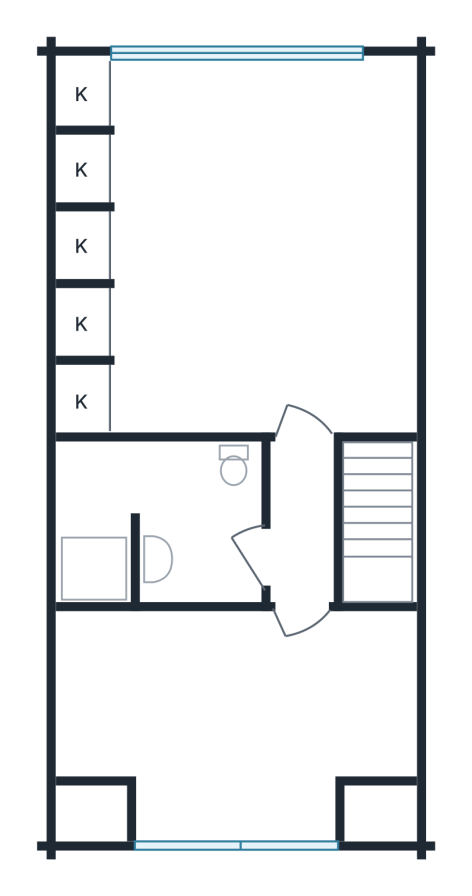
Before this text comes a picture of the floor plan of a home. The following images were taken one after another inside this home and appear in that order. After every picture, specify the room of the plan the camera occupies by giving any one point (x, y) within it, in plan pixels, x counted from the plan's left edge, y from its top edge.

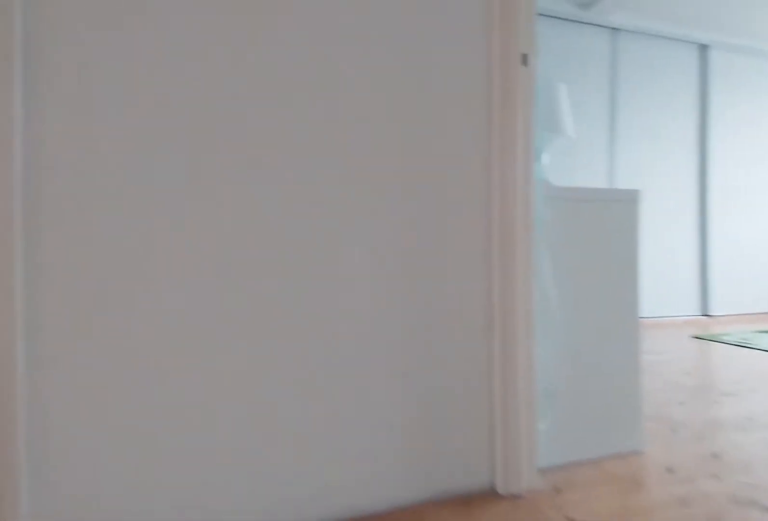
(312, 526)
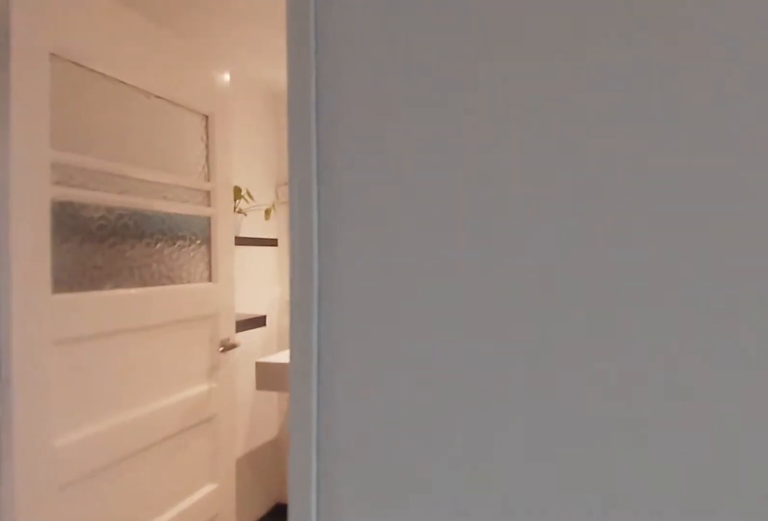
(312, 526)
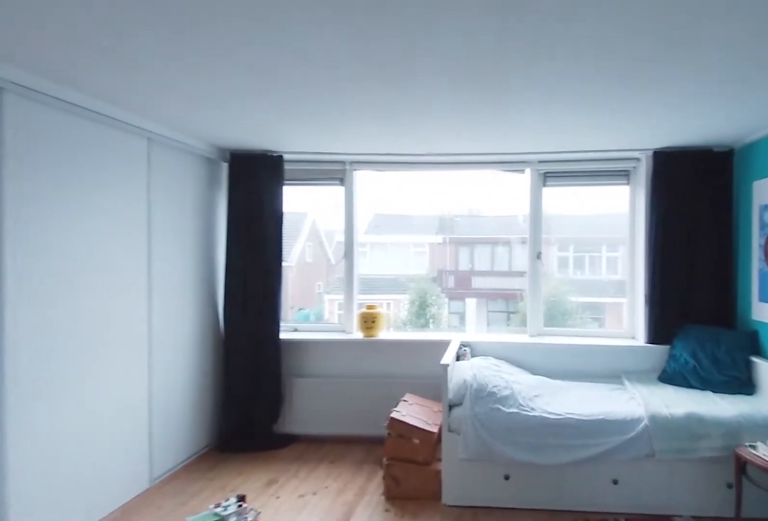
(243, 160)
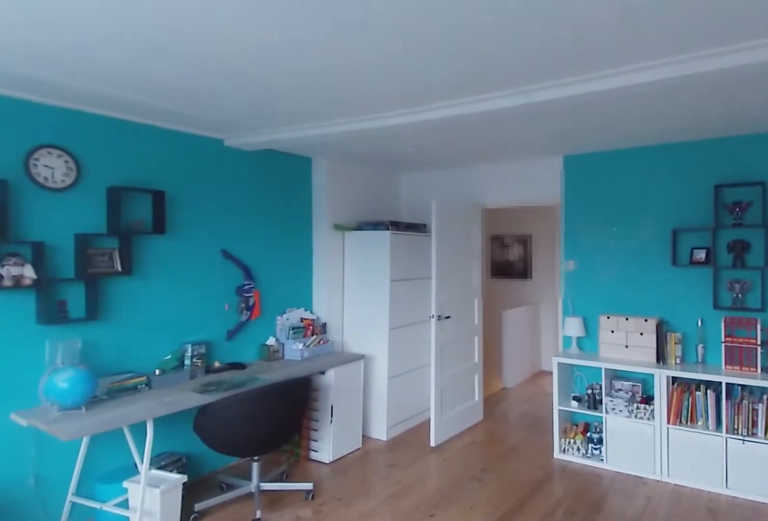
(243, 160)
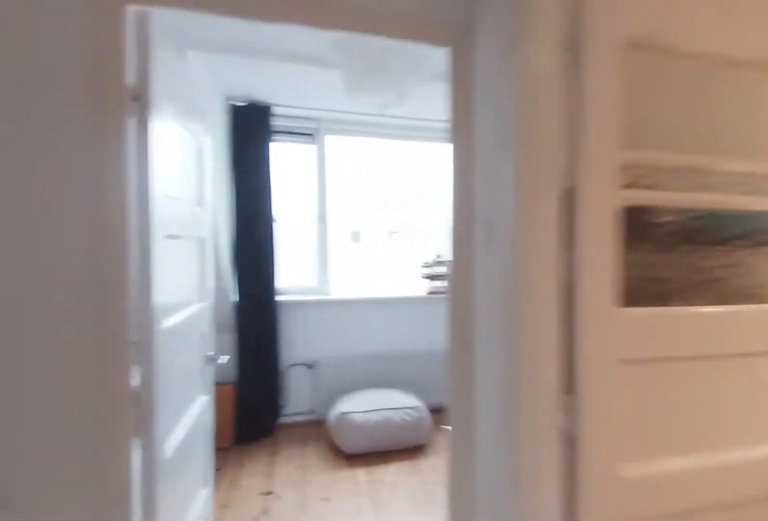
(312, 526)
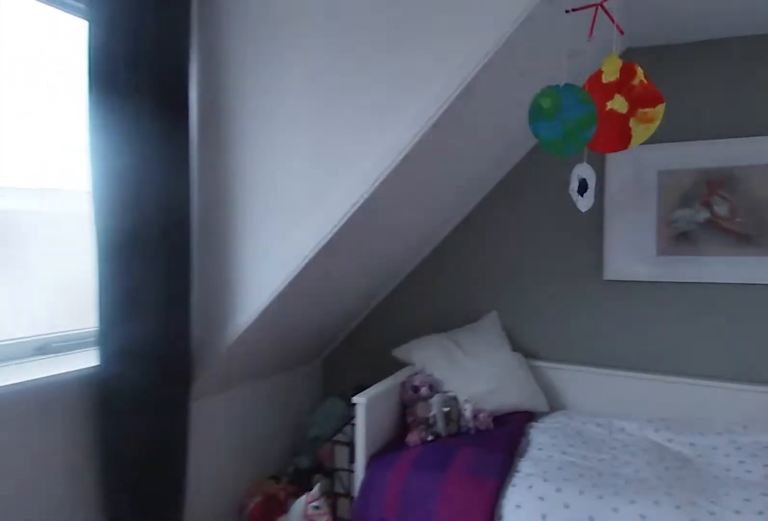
(236, 714)
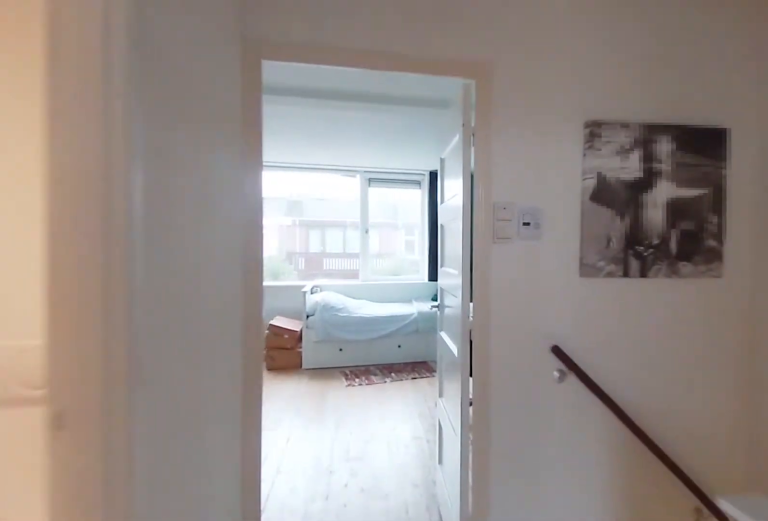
(312, 526)
